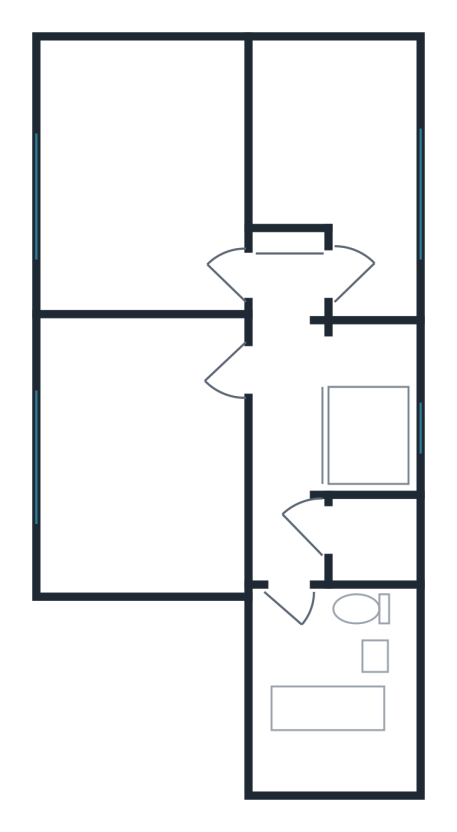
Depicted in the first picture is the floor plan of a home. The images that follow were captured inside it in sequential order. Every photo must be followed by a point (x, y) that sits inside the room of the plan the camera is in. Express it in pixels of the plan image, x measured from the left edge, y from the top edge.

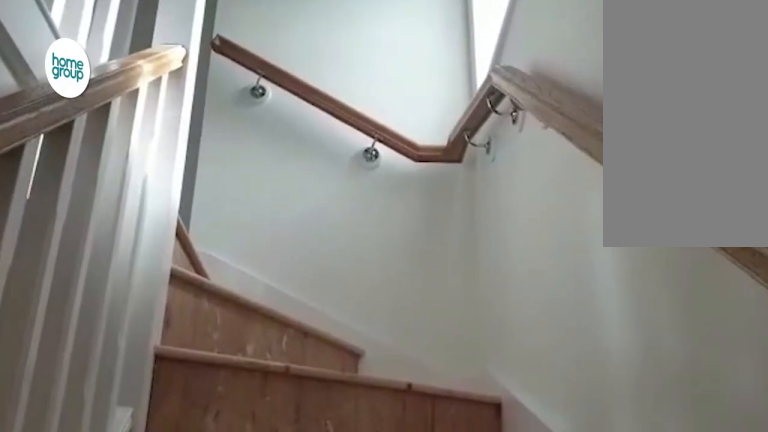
(326, 424)
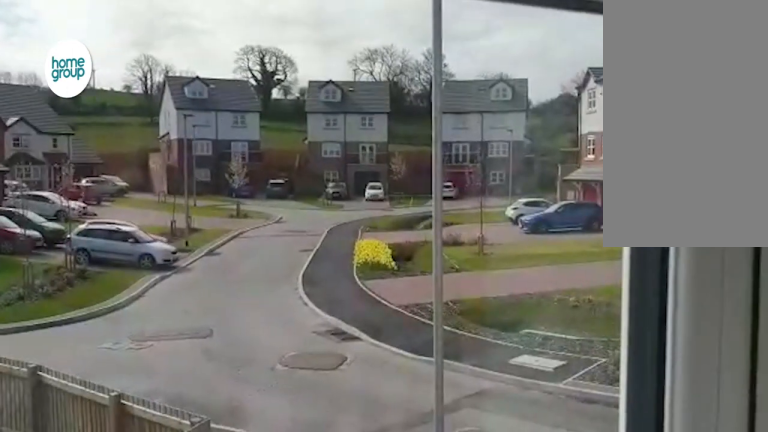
(326, 424)
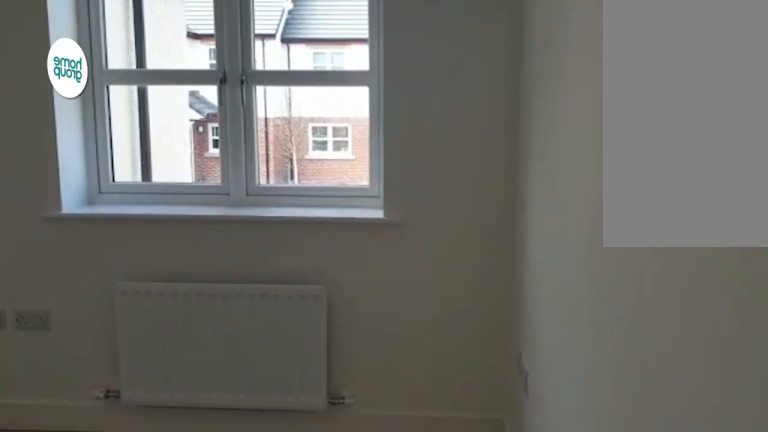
(145, 449)
